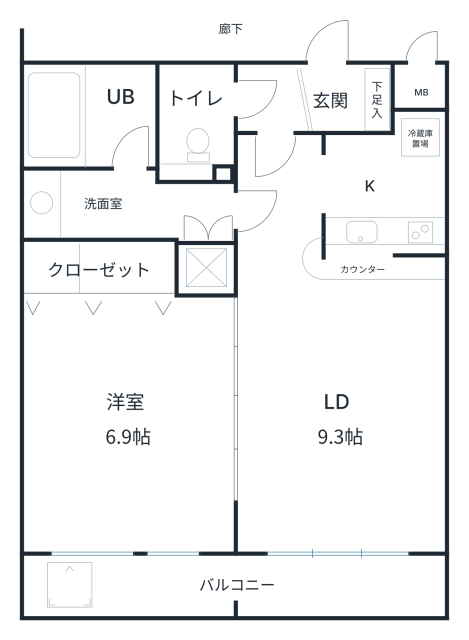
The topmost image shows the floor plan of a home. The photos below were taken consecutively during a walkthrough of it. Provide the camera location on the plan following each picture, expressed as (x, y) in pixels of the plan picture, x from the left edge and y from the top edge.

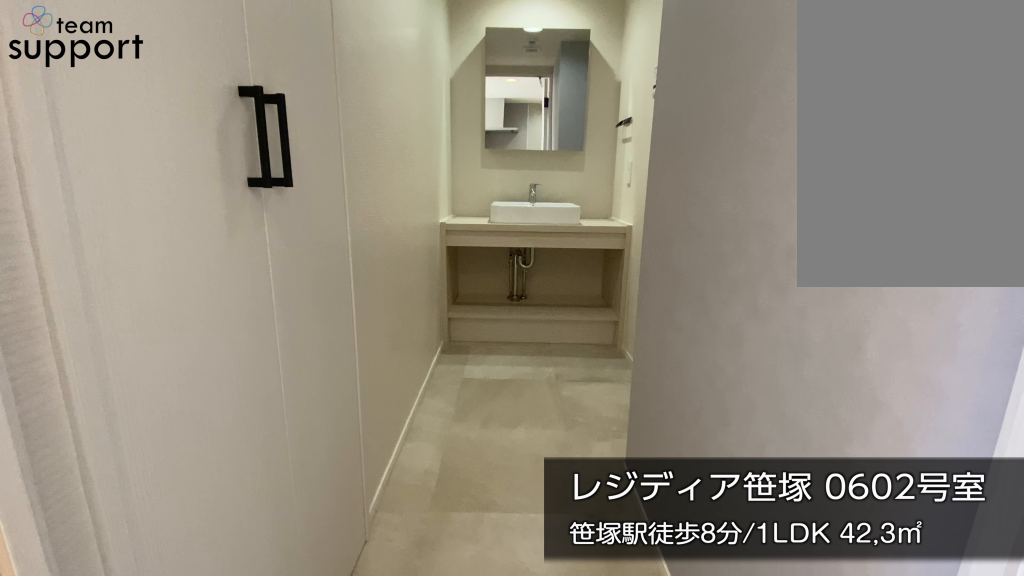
(234, 210)
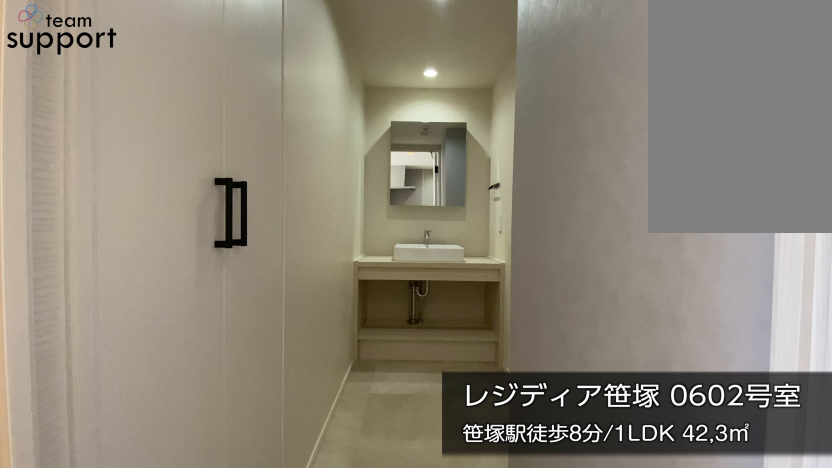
(234, 210)
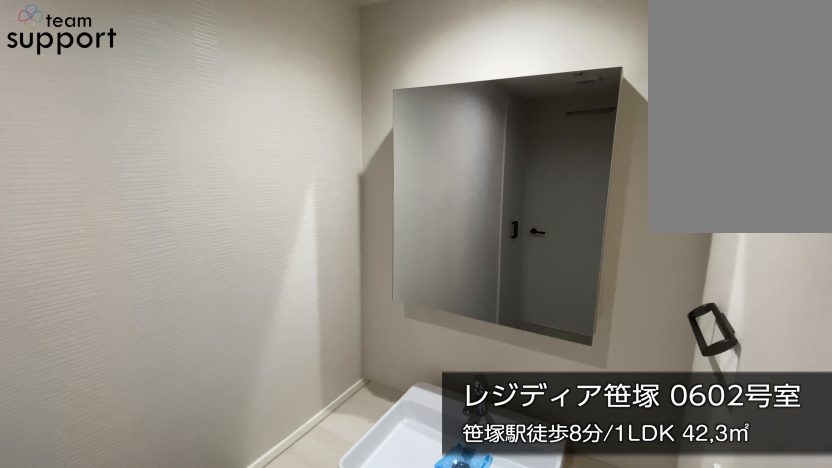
(100, 195)
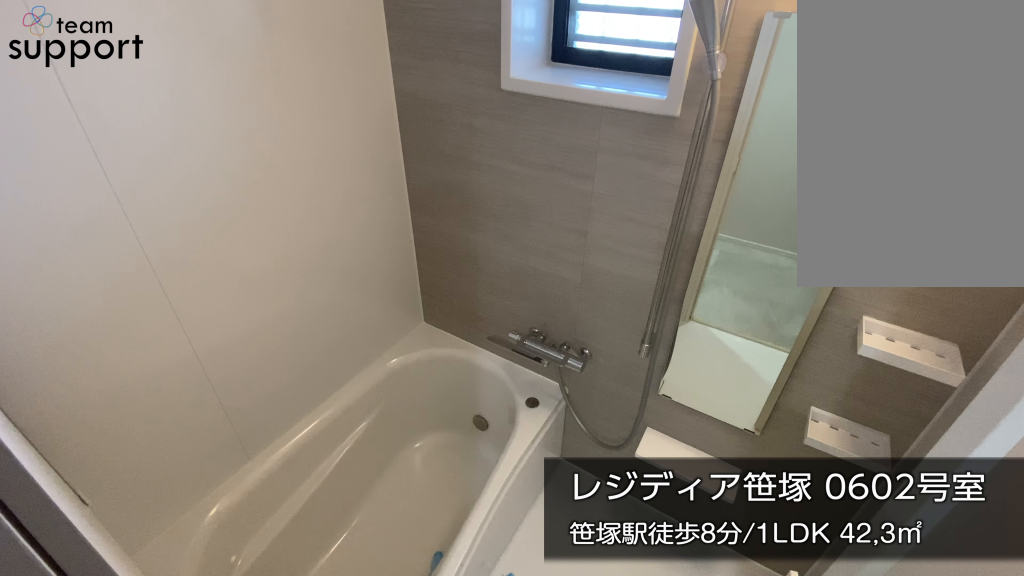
(123, 141)
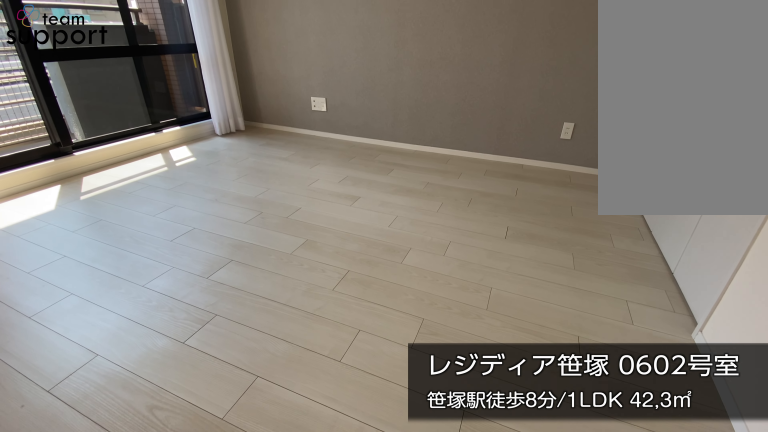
(204, 435)
